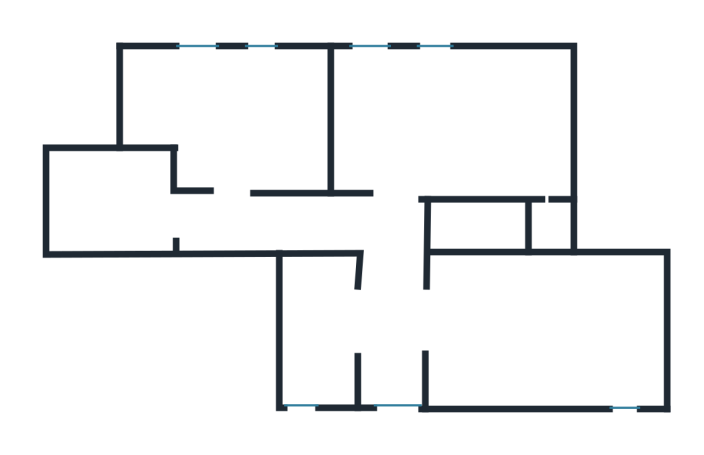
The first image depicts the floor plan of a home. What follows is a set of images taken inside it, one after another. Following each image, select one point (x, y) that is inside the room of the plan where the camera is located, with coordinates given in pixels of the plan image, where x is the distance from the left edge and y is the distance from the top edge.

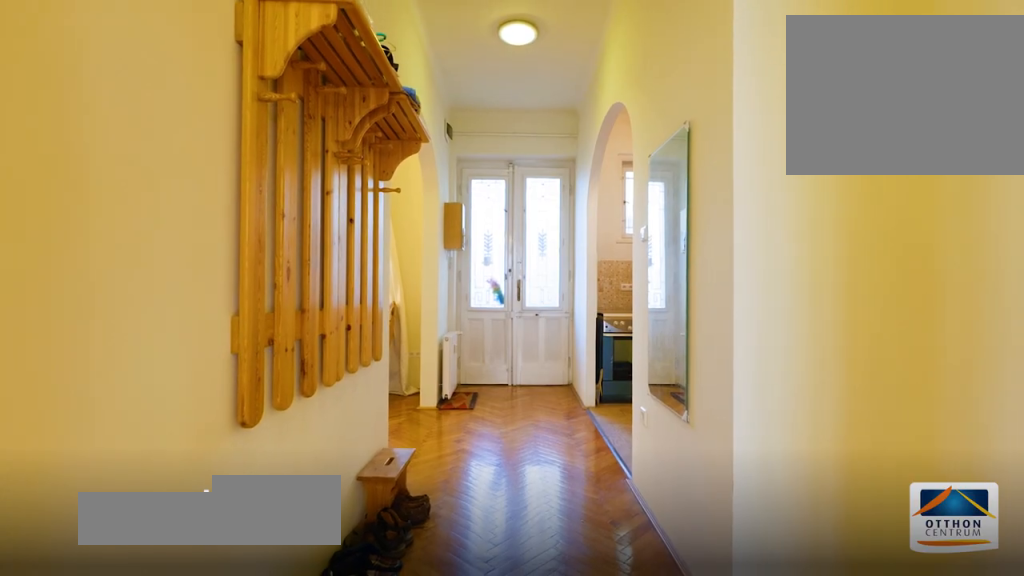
(394, 357)
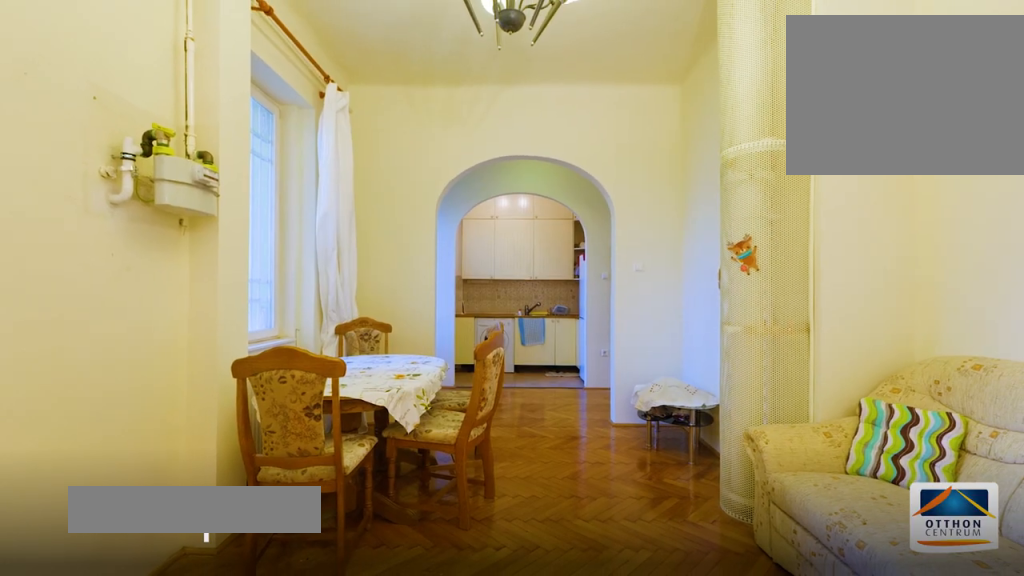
(534, 341)
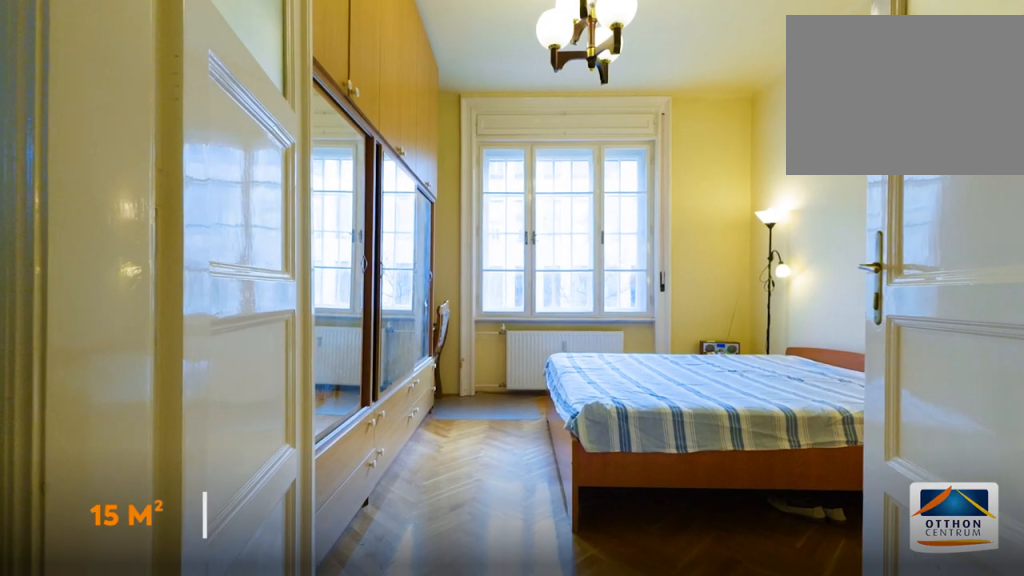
(456, 118)
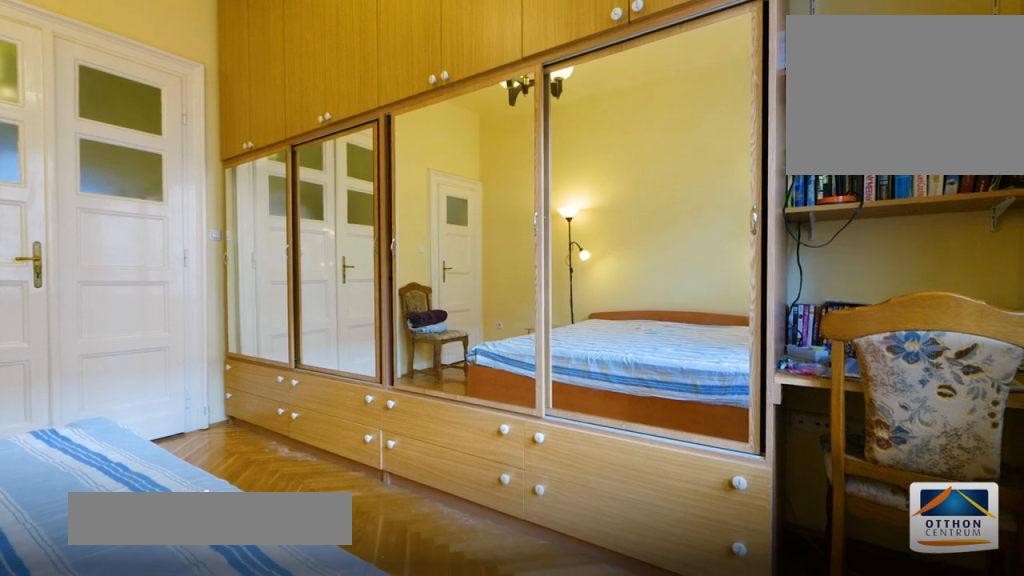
(457, 118)
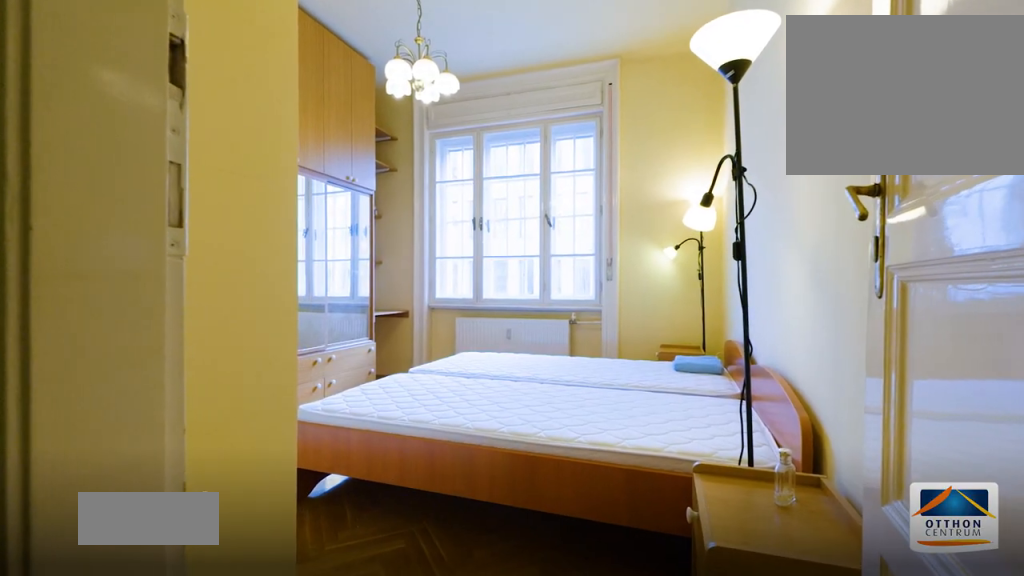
(256, 118)
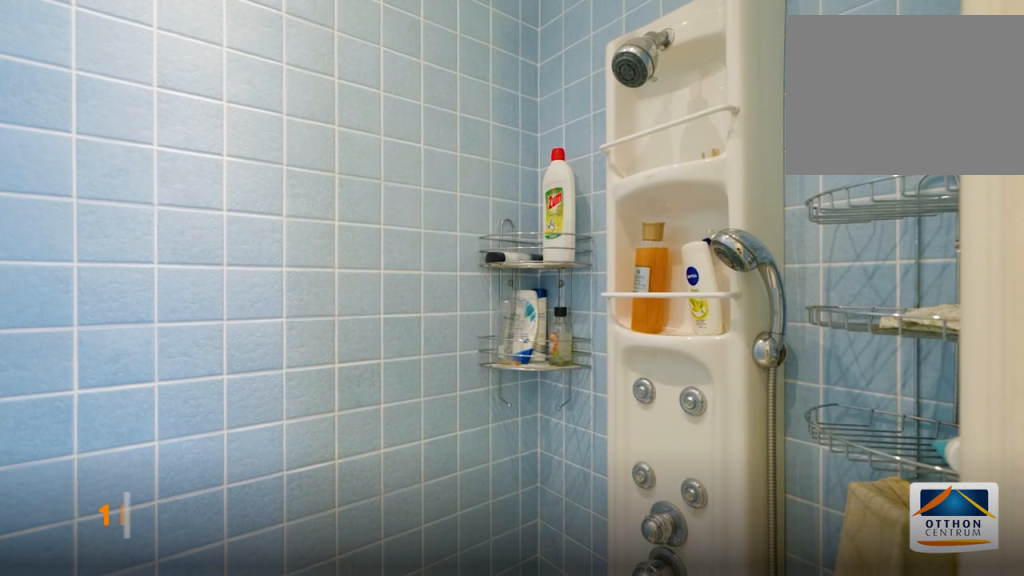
(550, 219)
